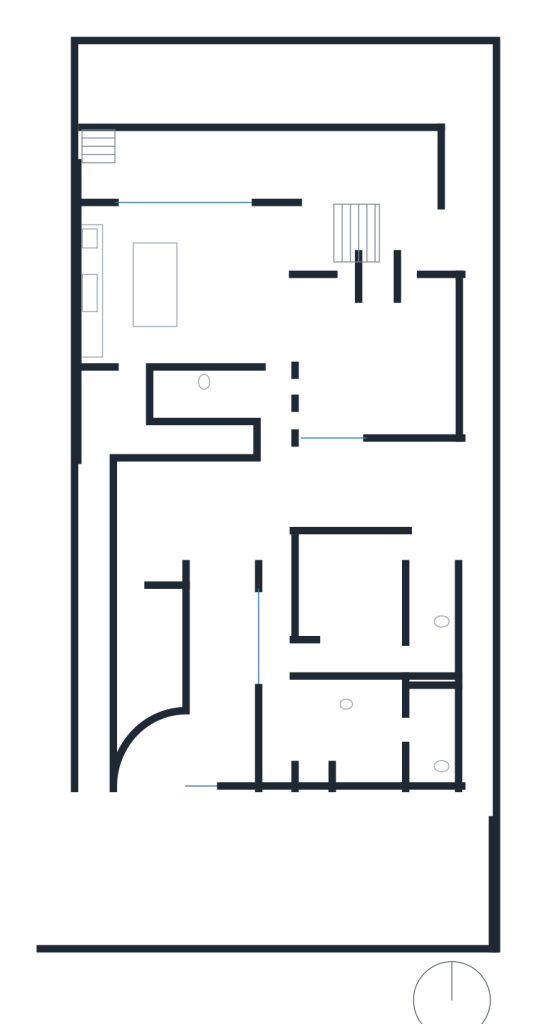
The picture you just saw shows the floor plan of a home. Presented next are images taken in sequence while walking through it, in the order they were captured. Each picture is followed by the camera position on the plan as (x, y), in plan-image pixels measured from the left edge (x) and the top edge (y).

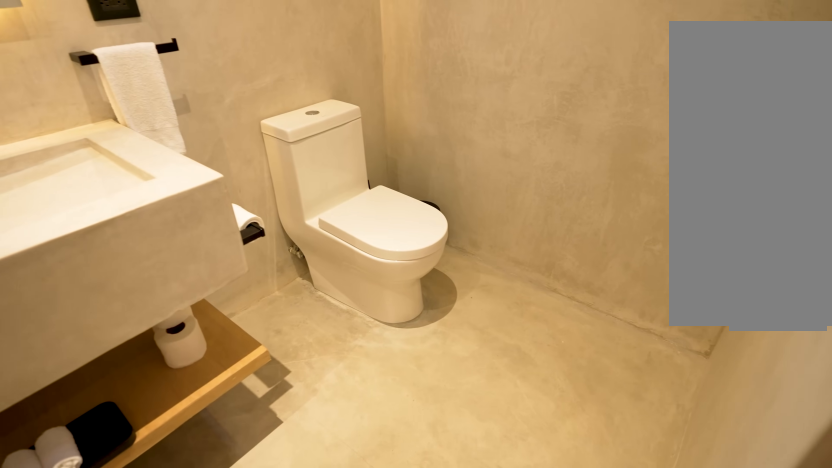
(404, 731)
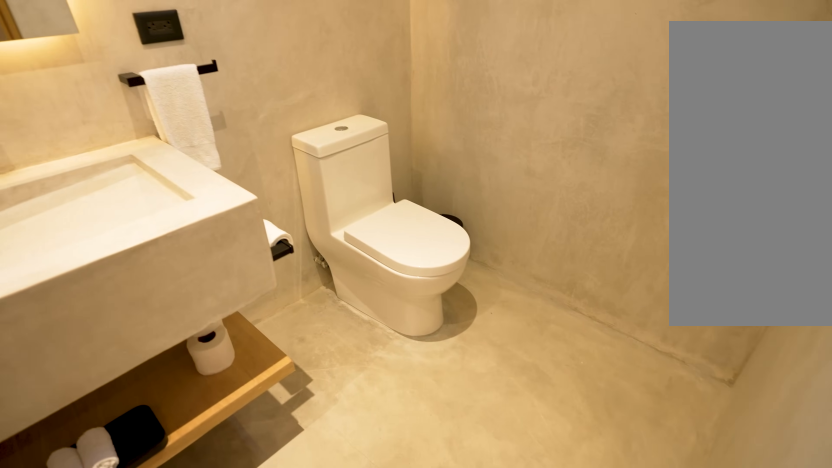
(404, 731)
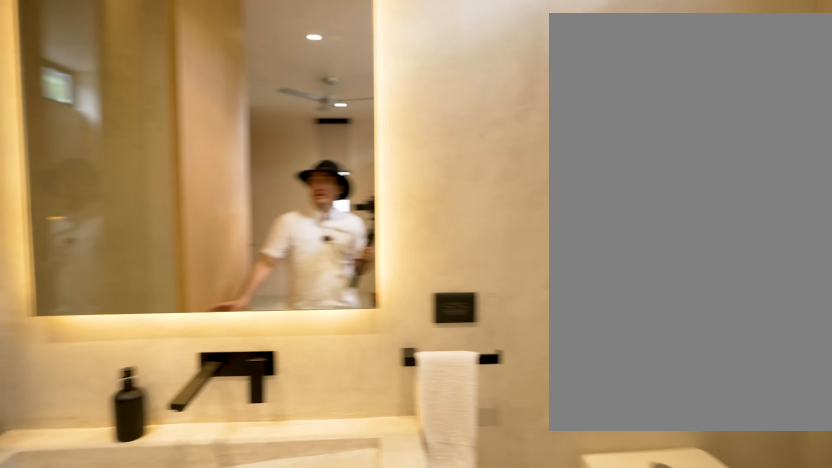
(404, 730)
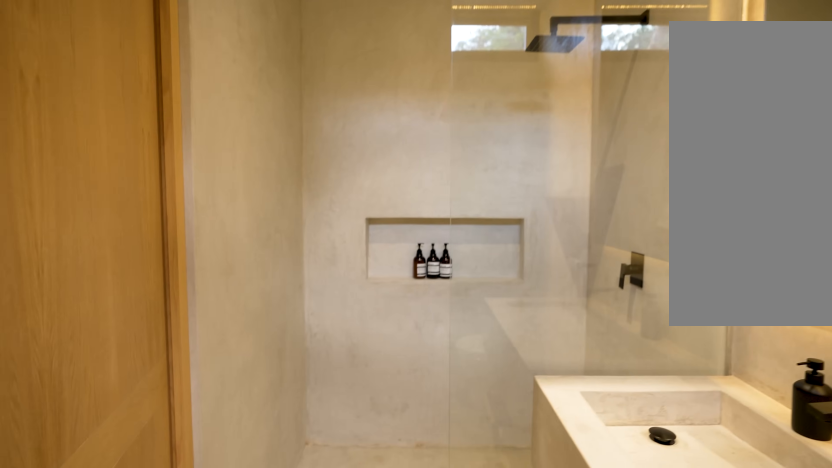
(419, 756)
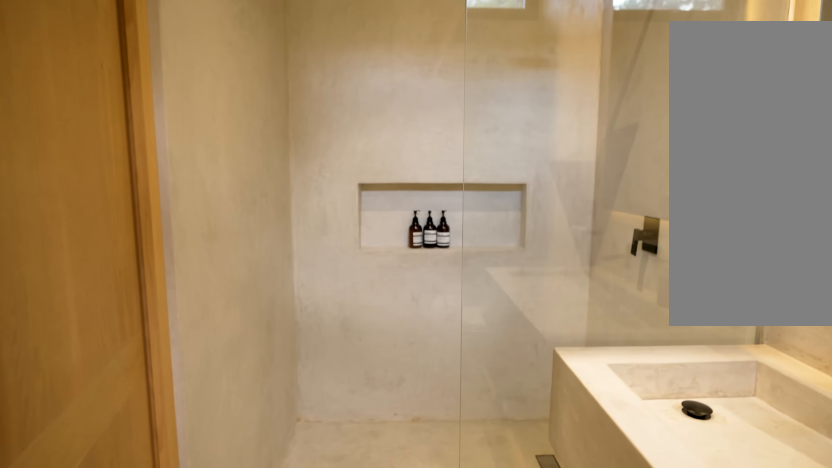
(420, 755)
